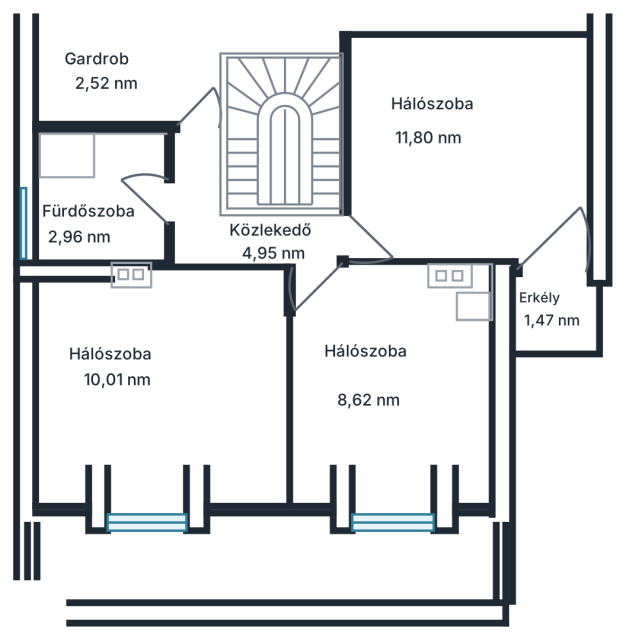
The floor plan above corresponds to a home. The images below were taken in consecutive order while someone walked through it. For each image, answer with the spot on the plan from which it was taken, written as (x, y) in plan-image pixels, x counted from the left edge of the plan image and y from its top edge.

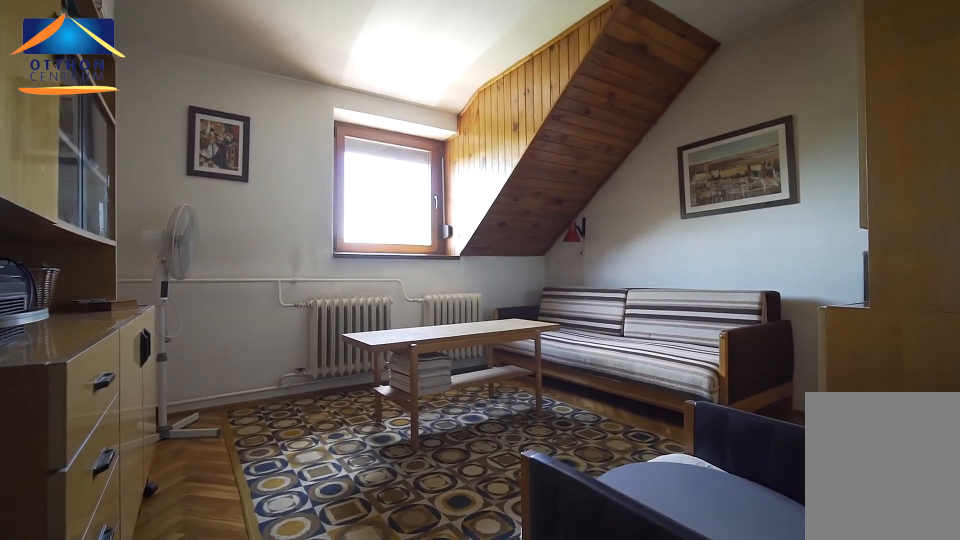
(182, 328)
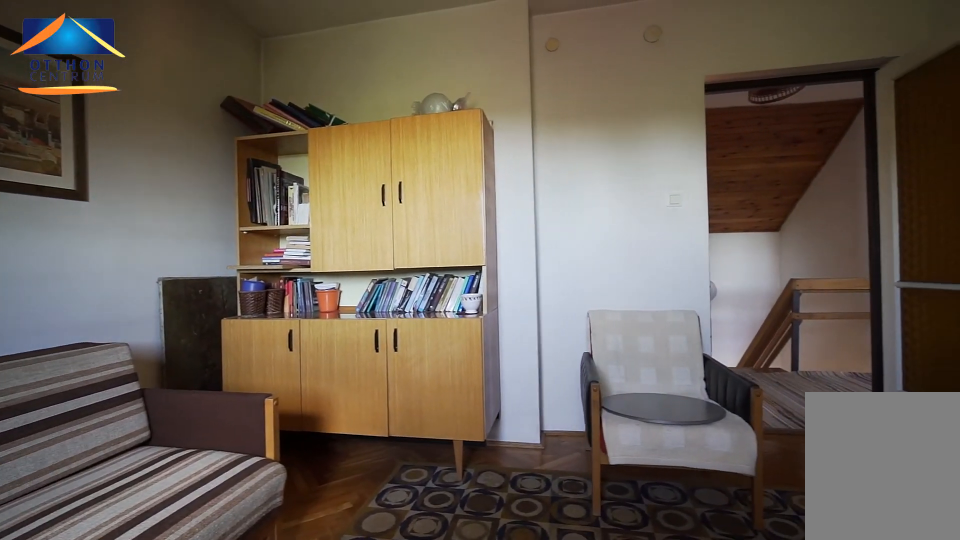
(193, 328)
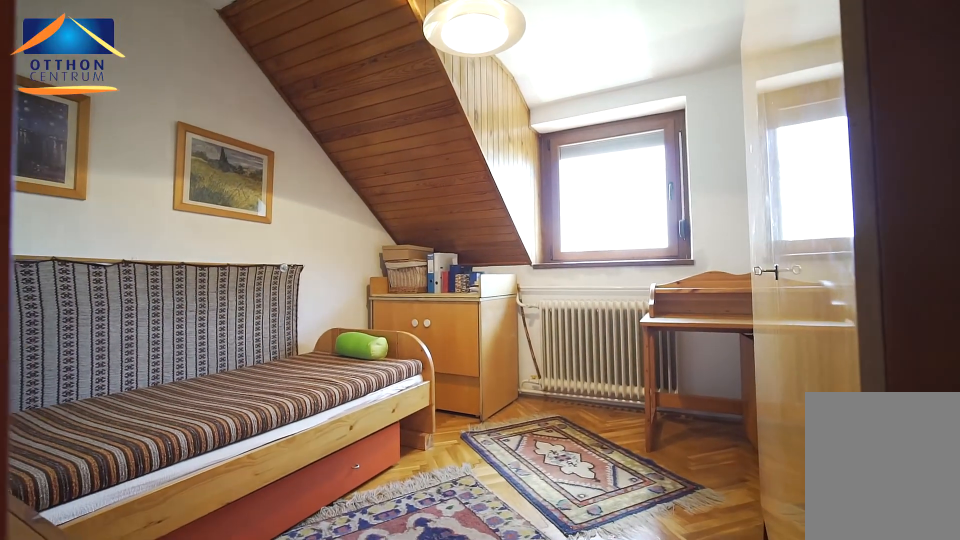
(334, 300)
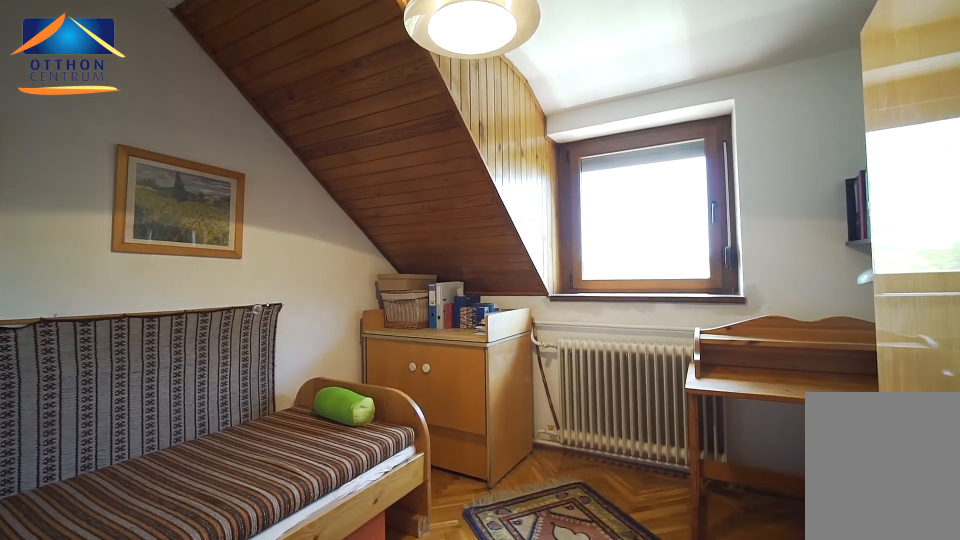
(367, 360)
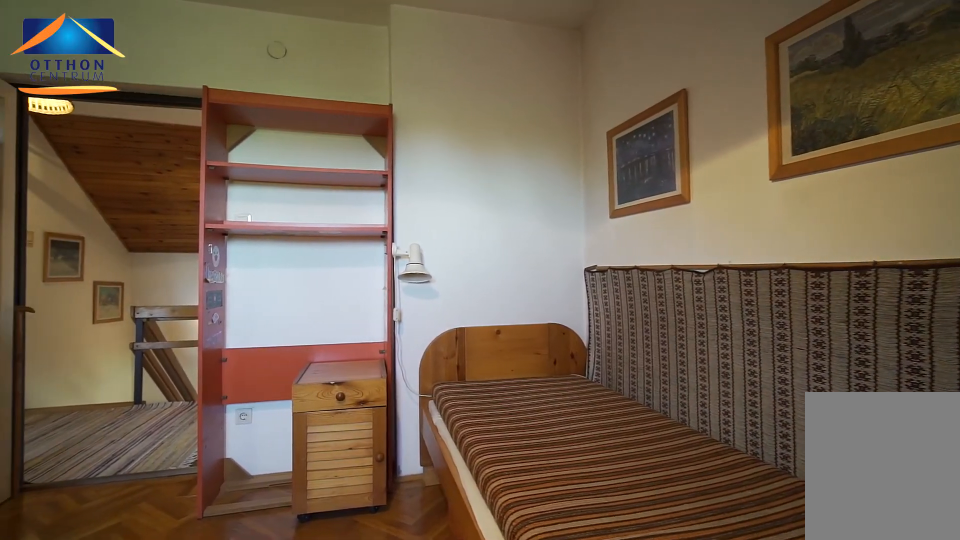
(367, 366)
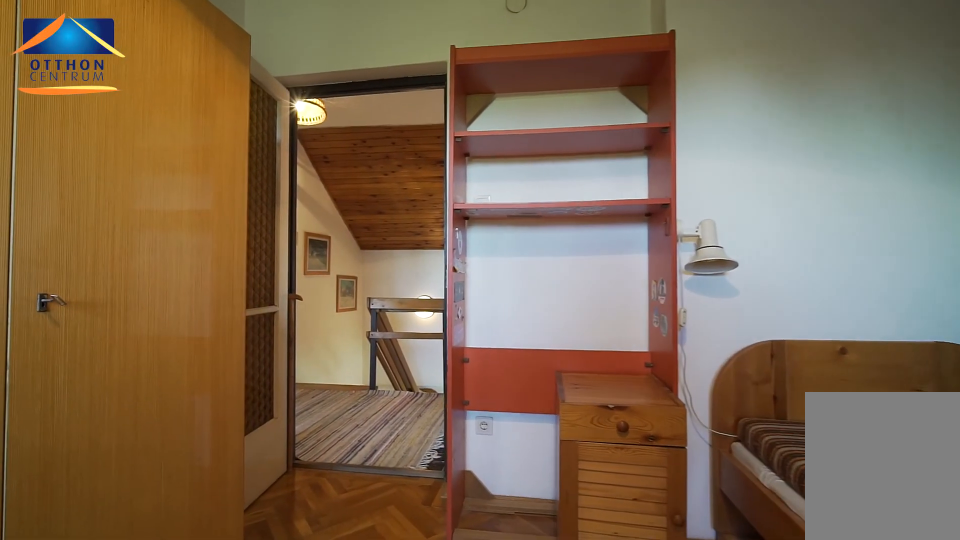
(334, 317)
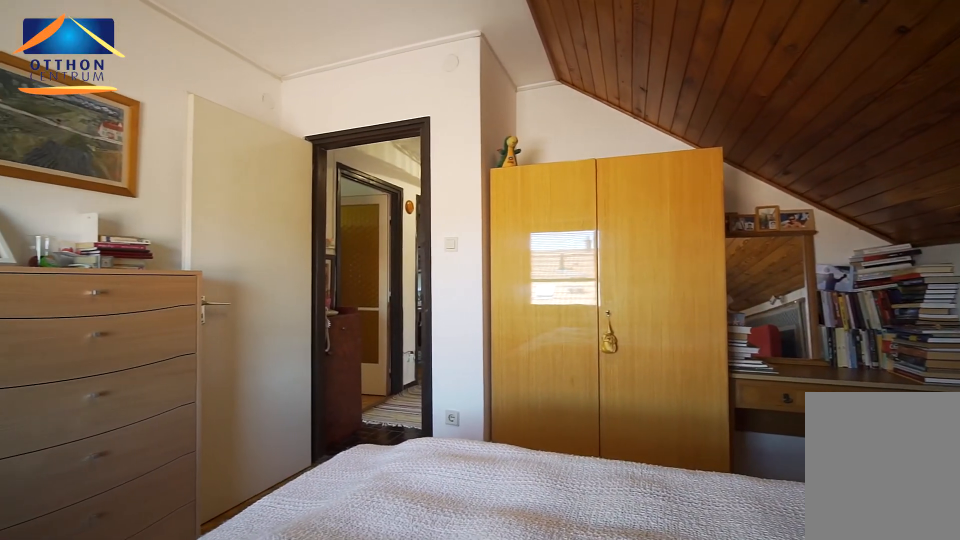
(508, 186)
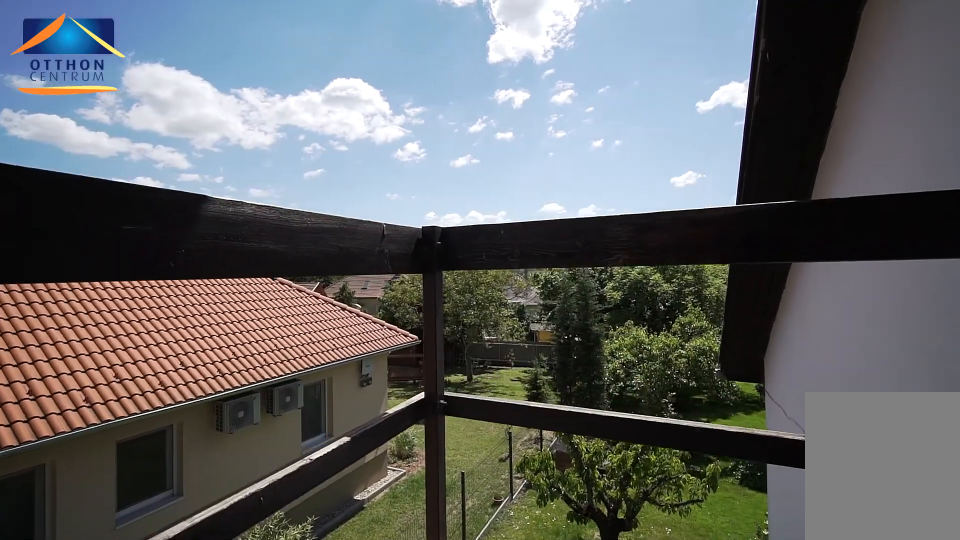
(551, 257)
